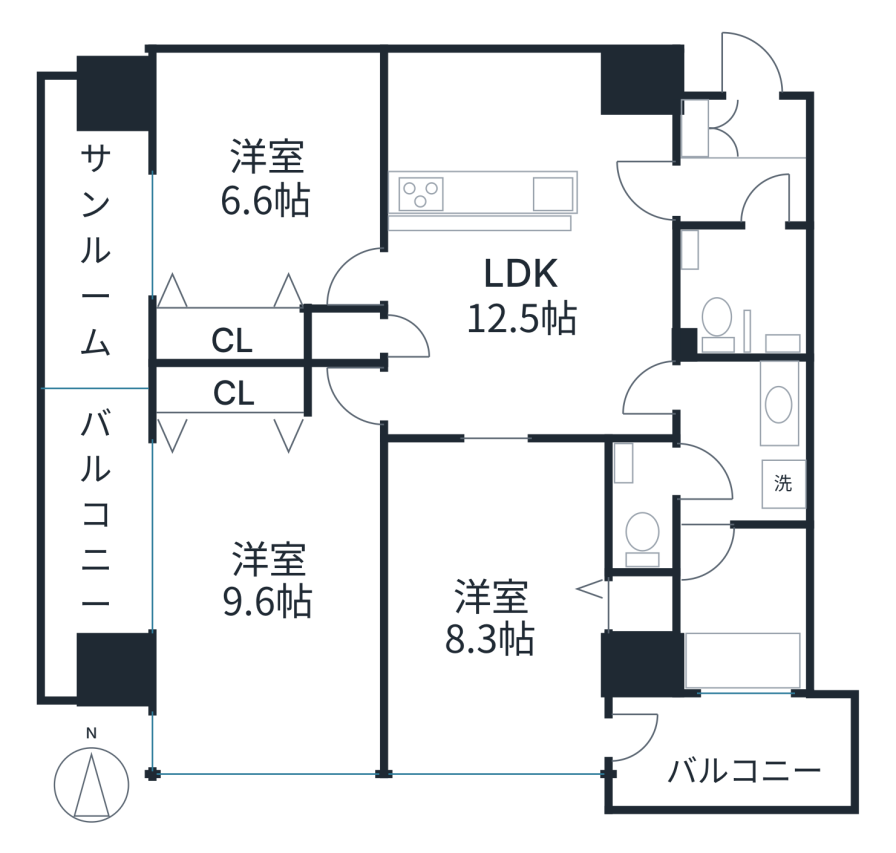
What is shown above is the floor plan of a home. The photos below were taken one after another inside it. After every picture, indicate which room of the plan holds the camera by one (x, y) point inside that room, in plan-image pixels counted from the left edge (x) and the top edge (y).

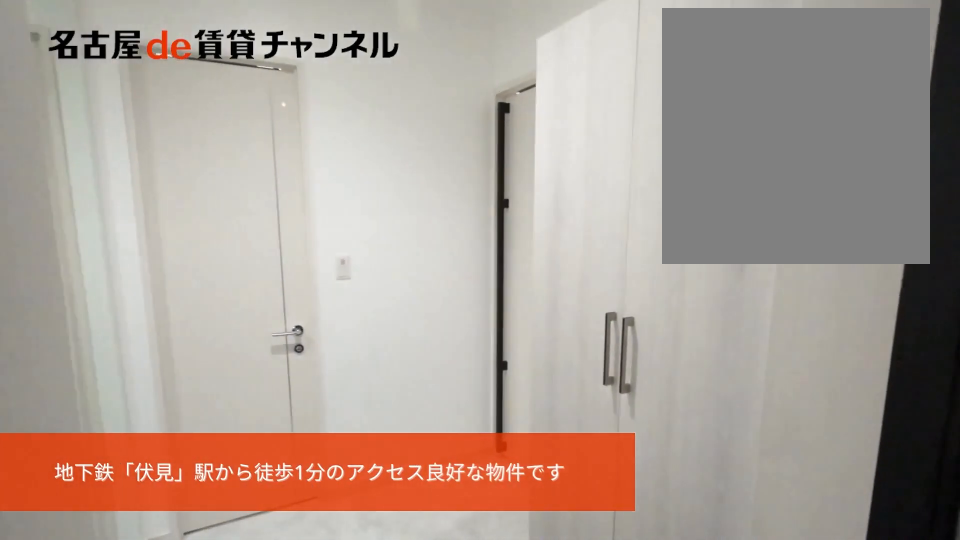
(747, 124)
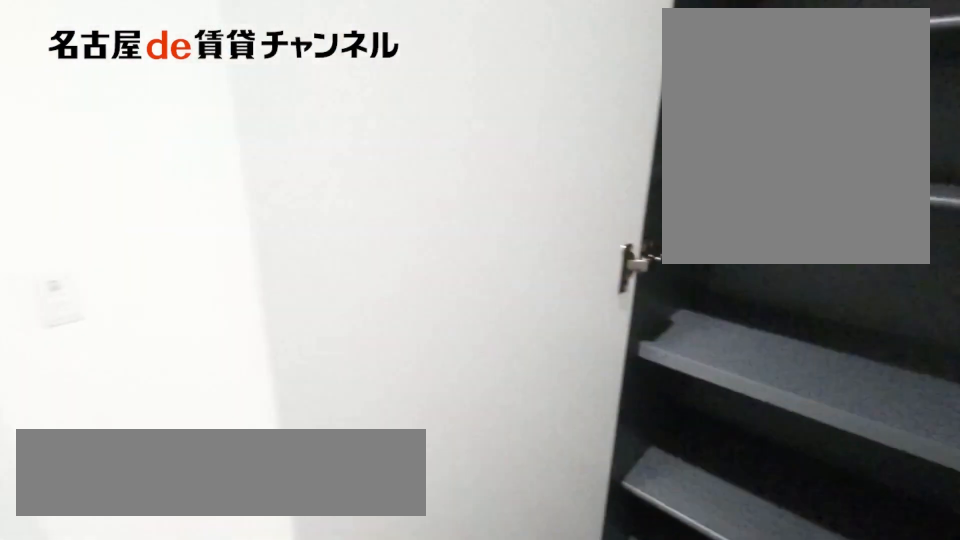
(747, 124)
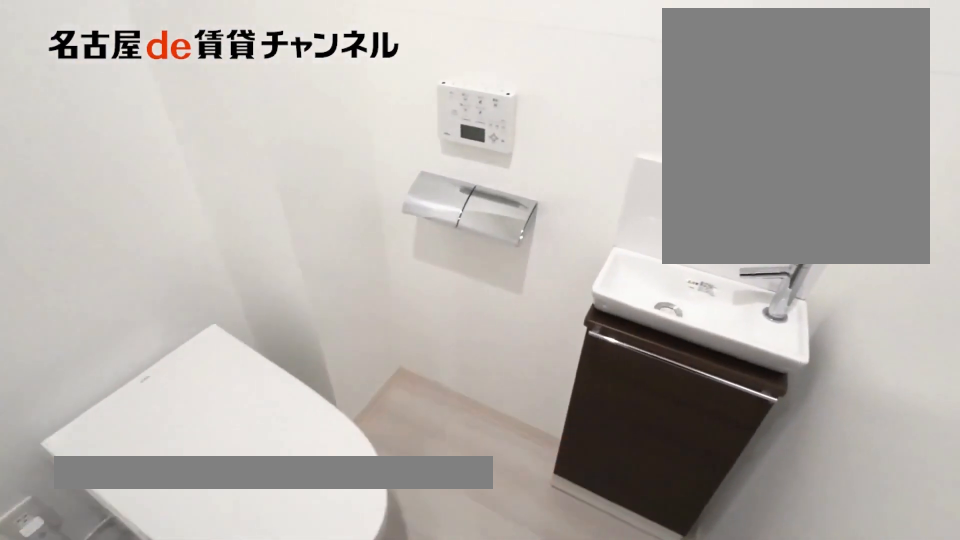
(744, 286)
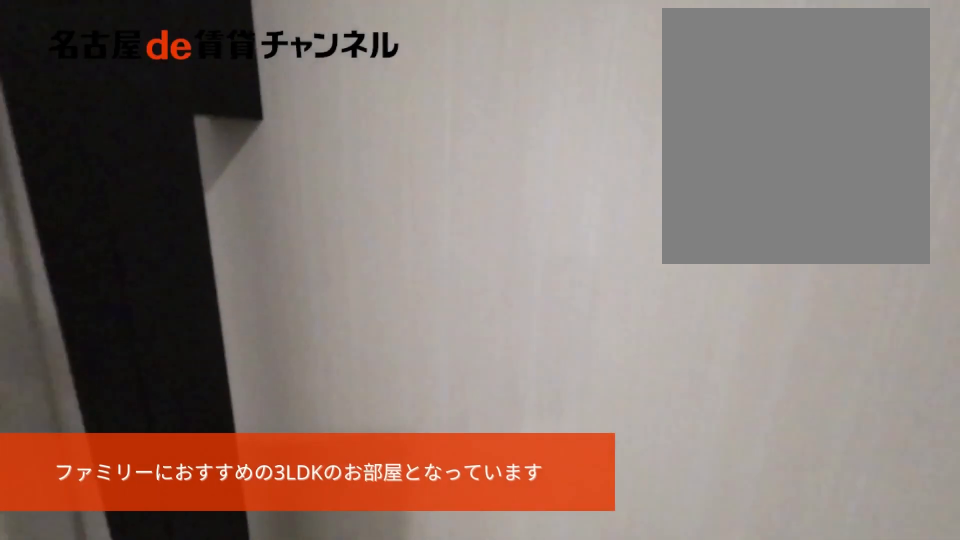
(738, 186)
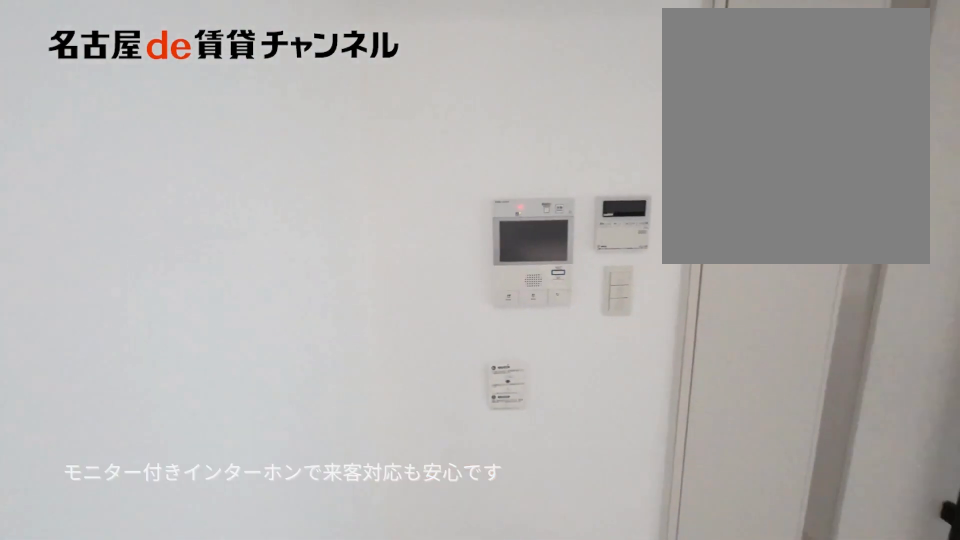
(538, 137)
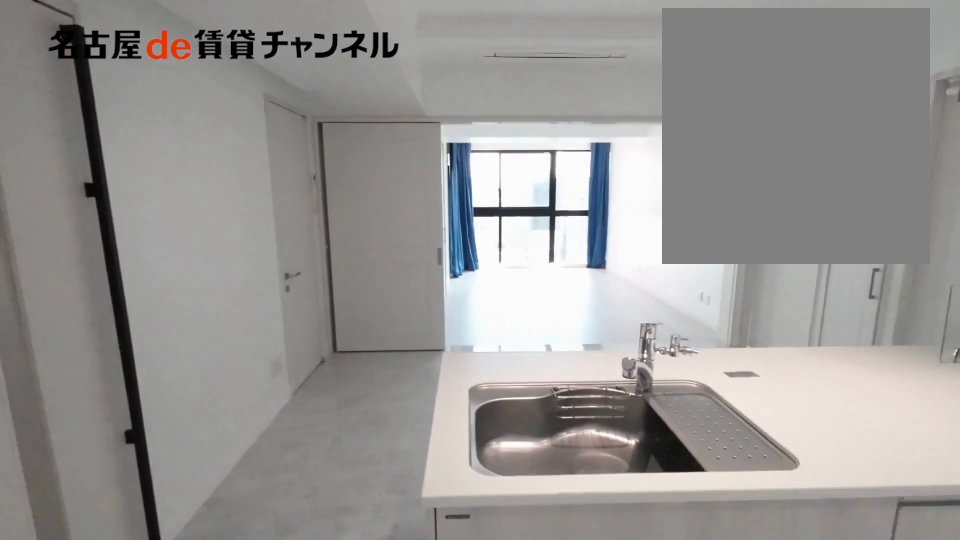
(521, 388)
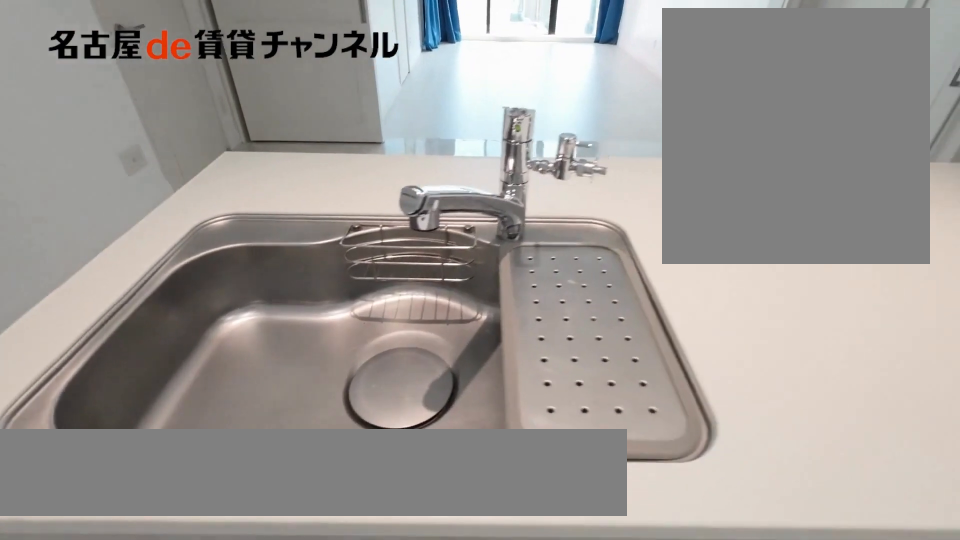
(475, 201)
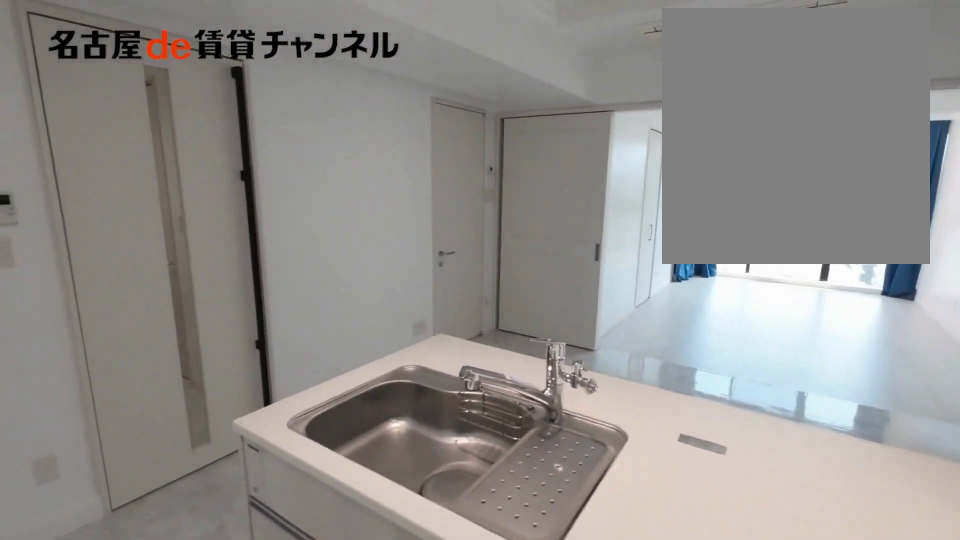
(475, 201)
